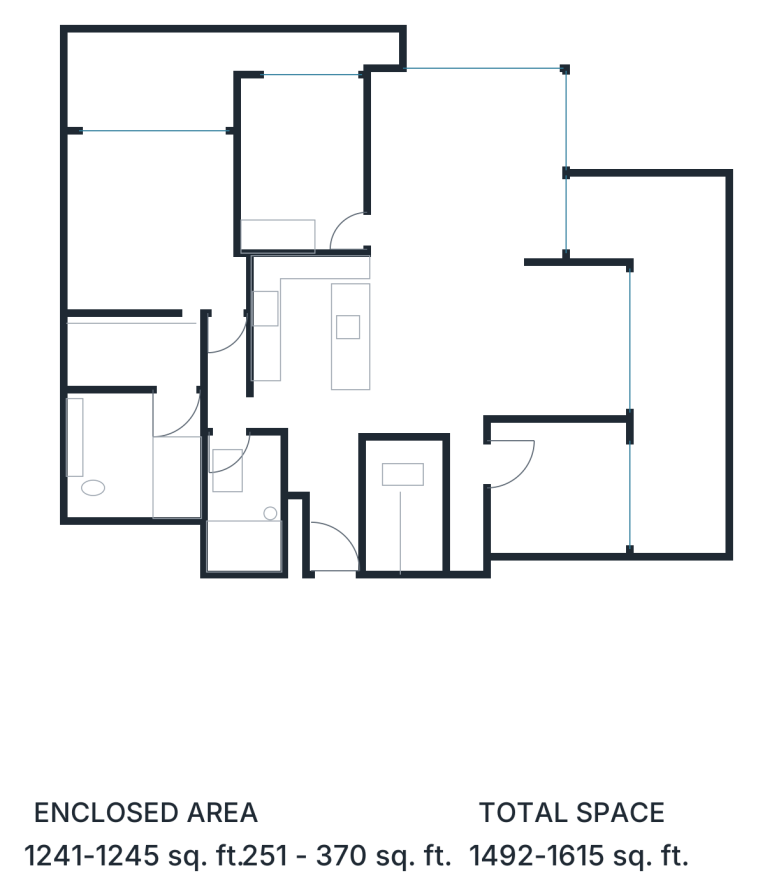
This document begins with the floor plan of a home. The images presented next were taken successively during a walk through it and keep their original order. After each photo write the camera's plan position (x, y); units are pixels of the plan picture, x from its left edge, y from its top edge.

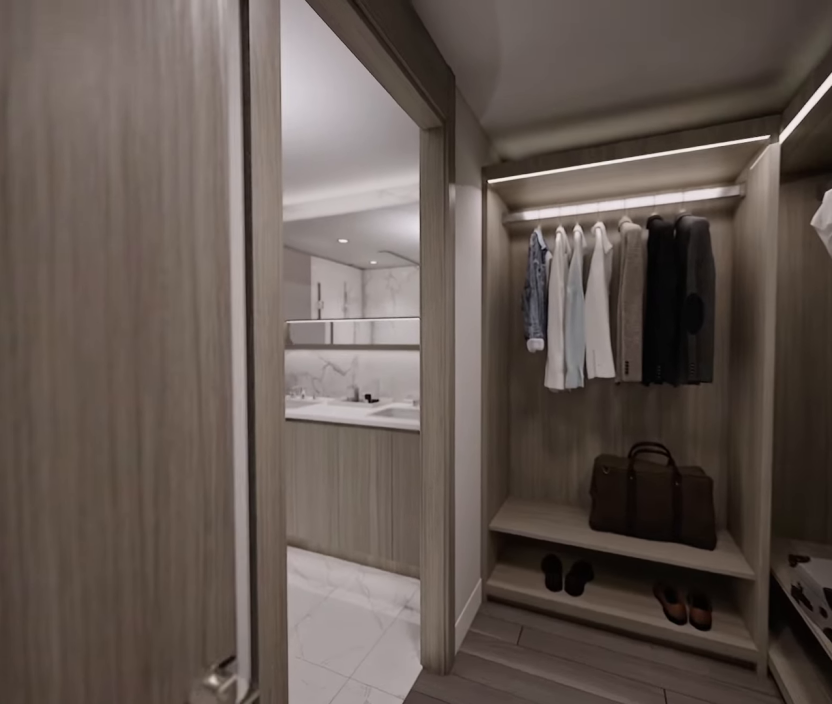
(168, 369)
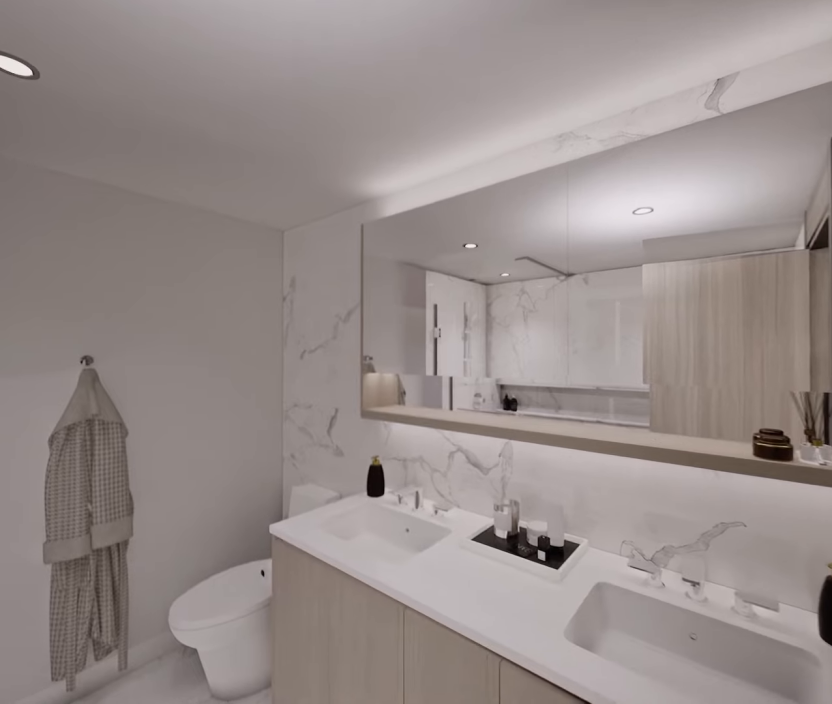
(114, 408)
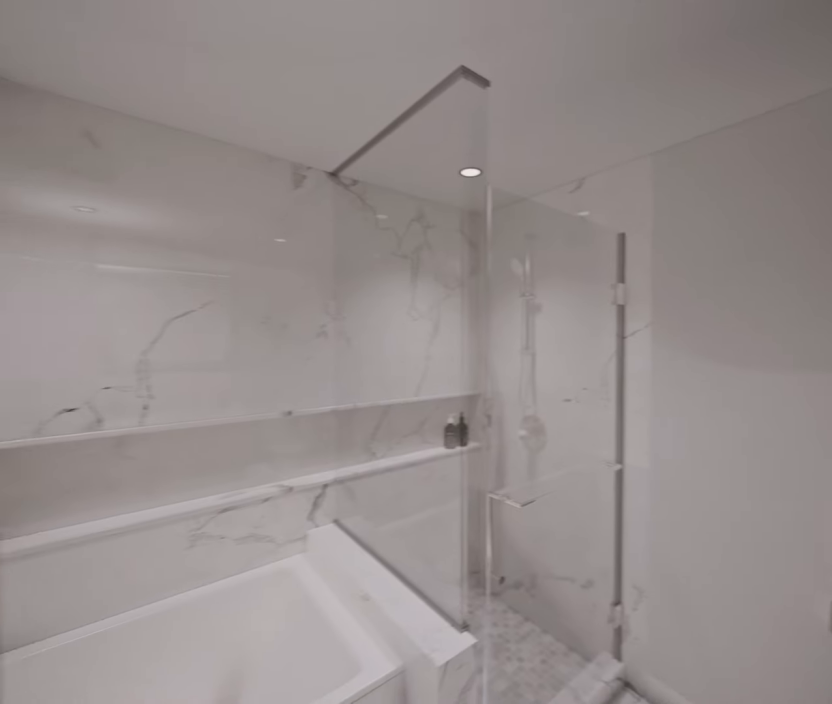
(105, 437)
